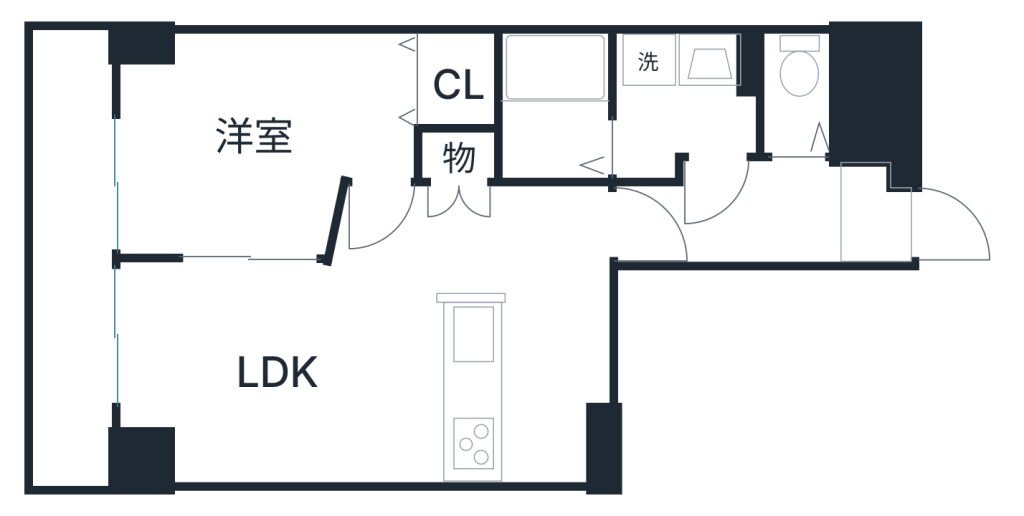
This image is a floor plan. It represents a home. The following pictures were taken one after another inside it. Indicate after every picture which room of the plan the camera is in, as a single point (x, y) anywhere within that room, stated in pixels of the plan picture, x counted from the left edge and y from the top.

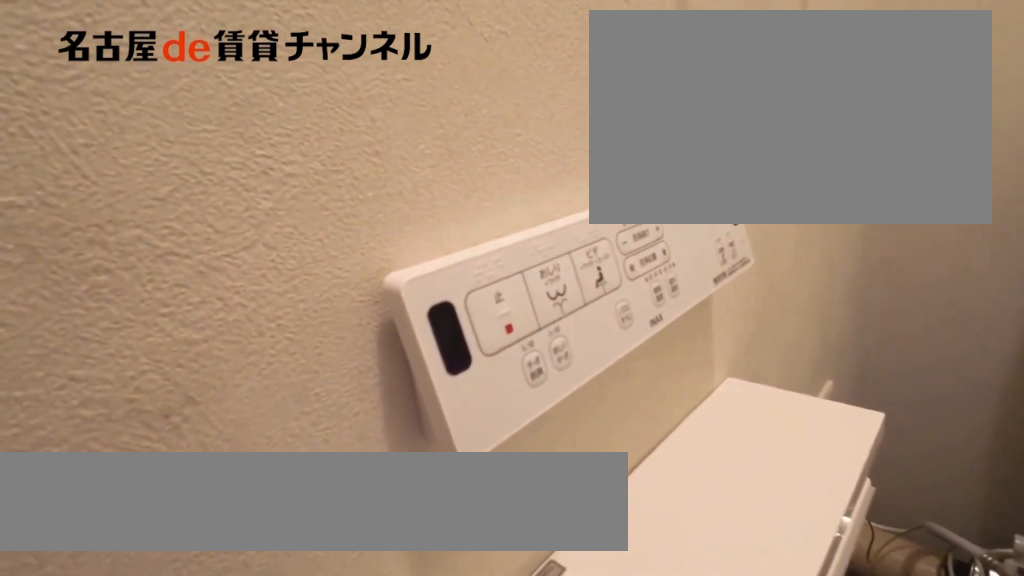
(798, 98)
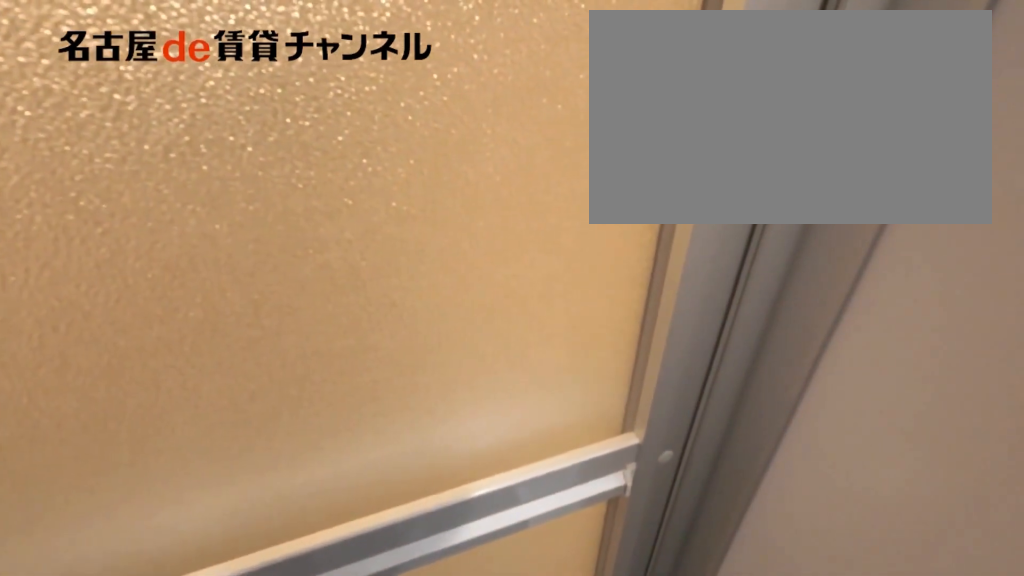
(685, 100)
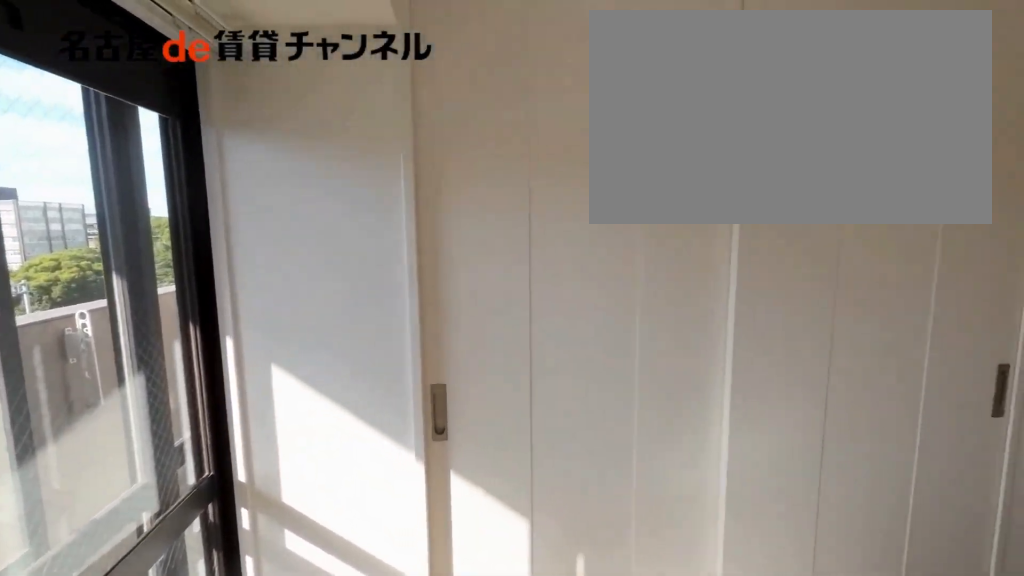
(275, 374)
